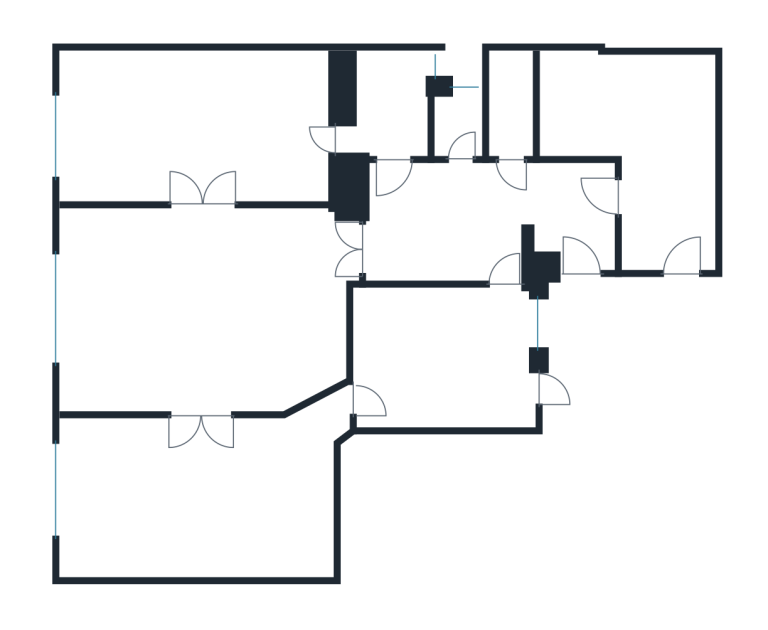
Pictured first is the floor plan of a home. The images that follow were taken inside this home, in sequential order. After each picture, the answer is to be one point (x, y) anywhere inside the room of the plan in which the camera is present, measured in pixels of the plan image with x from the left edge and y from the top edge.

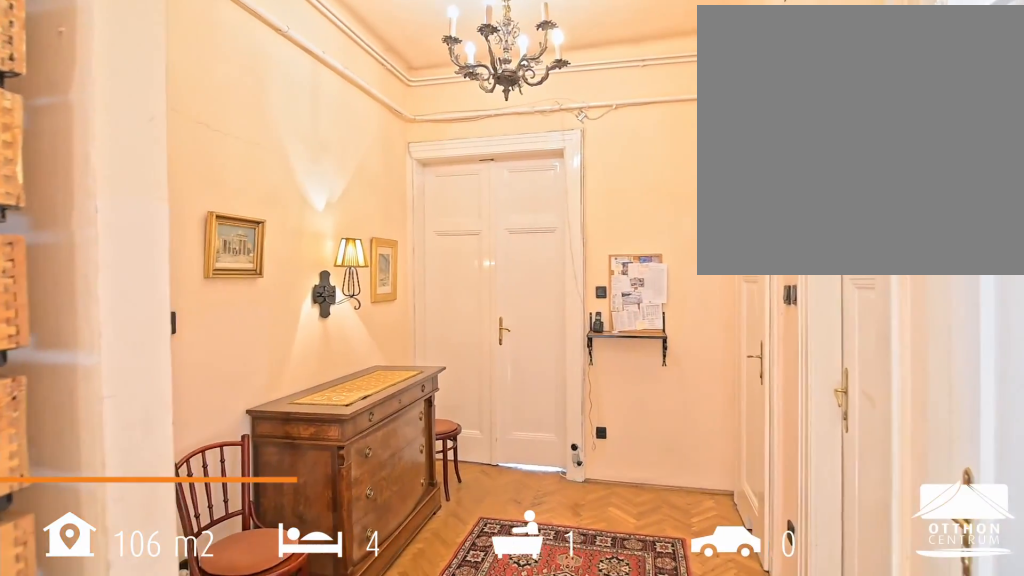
(529, 196)
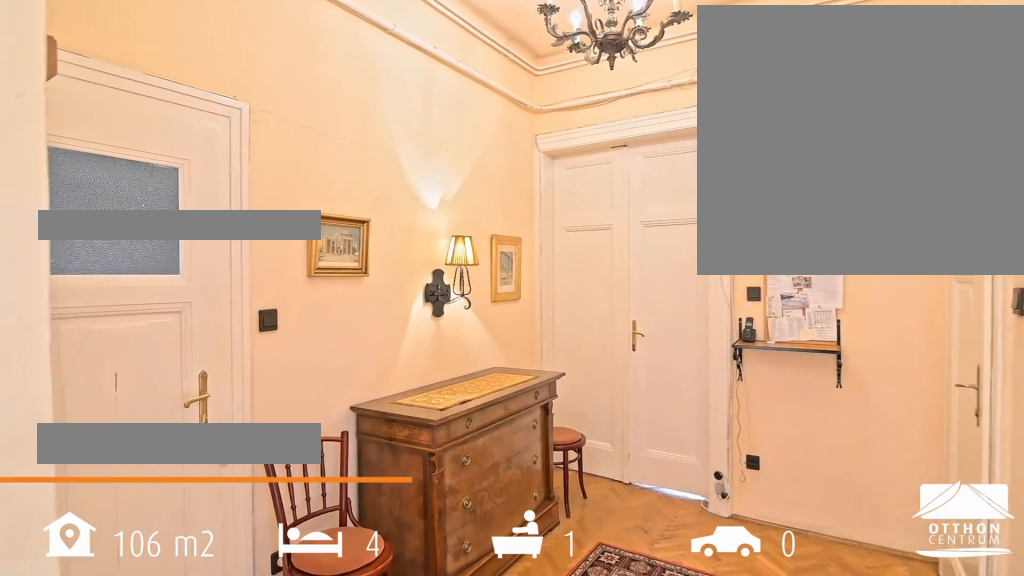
(529, 196)
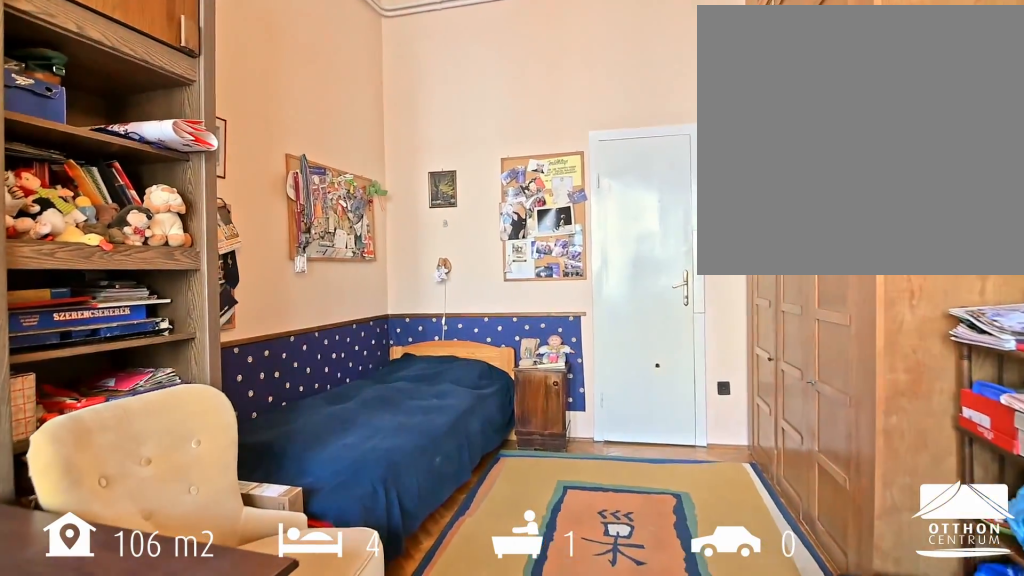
(199, 128)
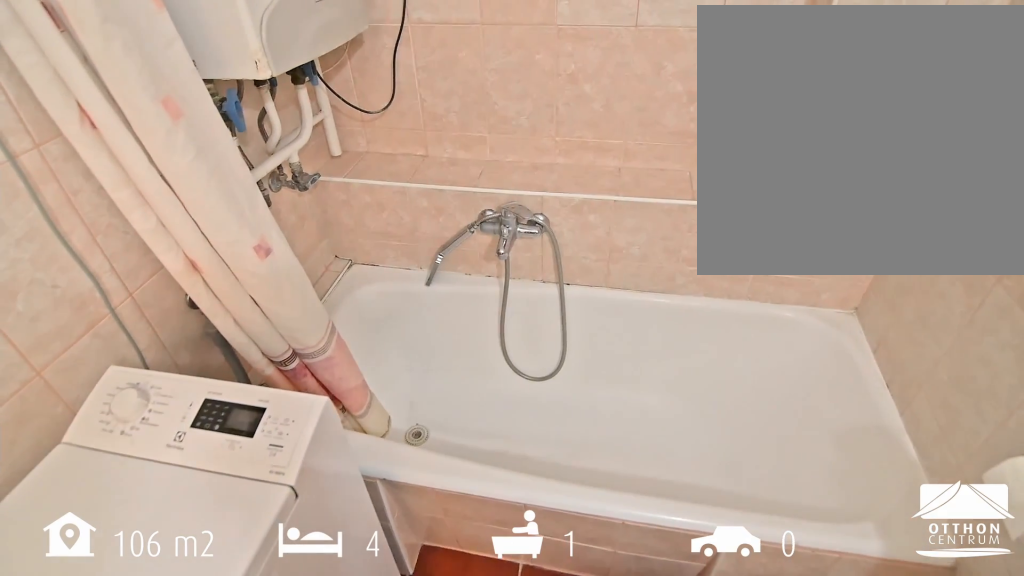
(391, 108)
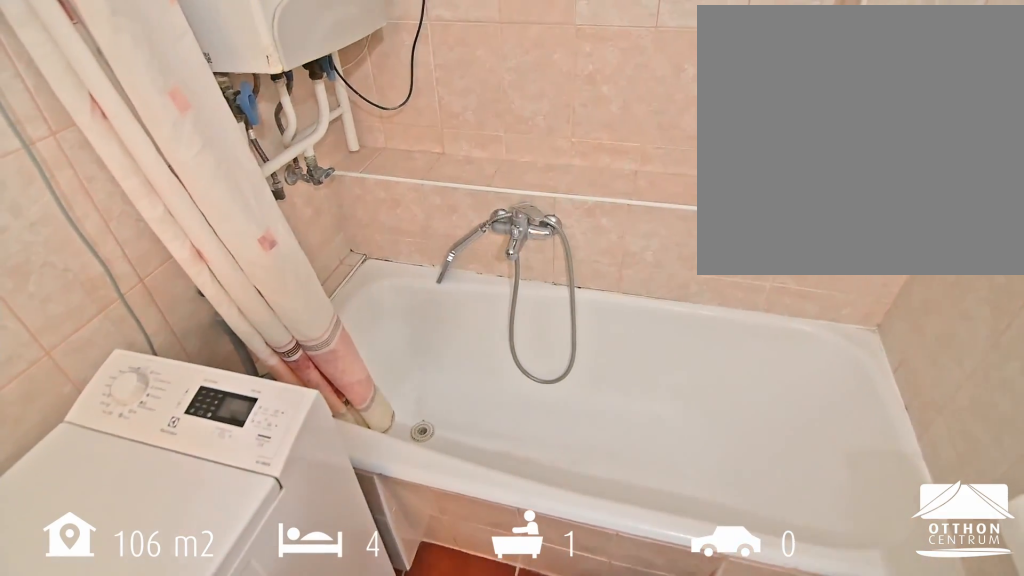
(392, 108)
